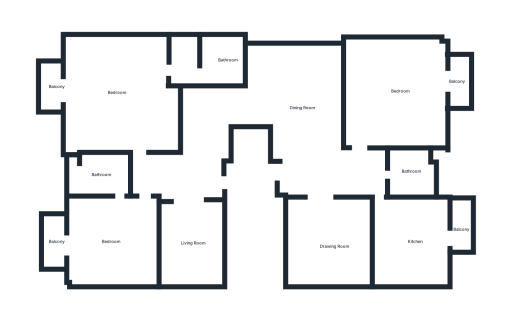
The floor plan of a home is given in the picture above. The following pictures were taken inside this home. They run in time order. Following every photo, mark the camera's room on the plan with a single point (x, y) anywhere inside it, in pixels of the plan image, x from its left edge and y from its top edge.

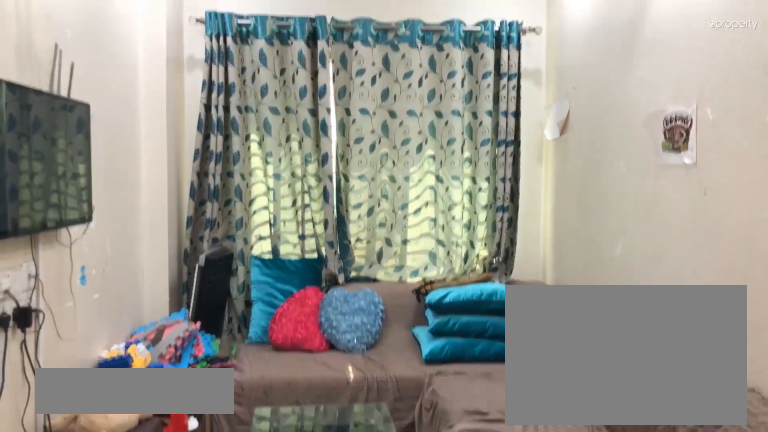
(191, 240)
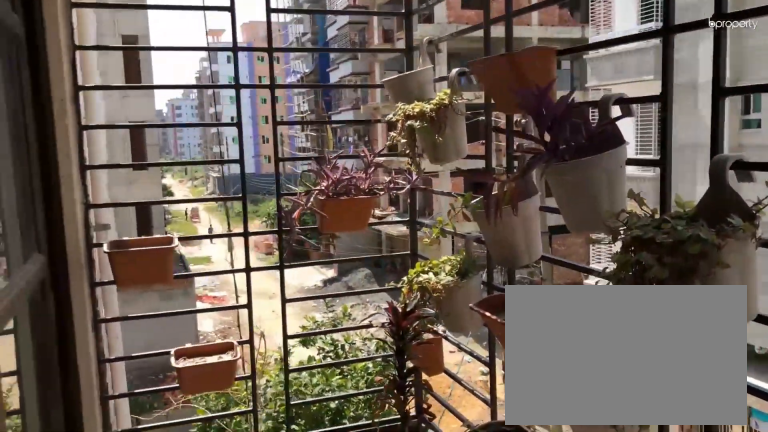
(54, 243)
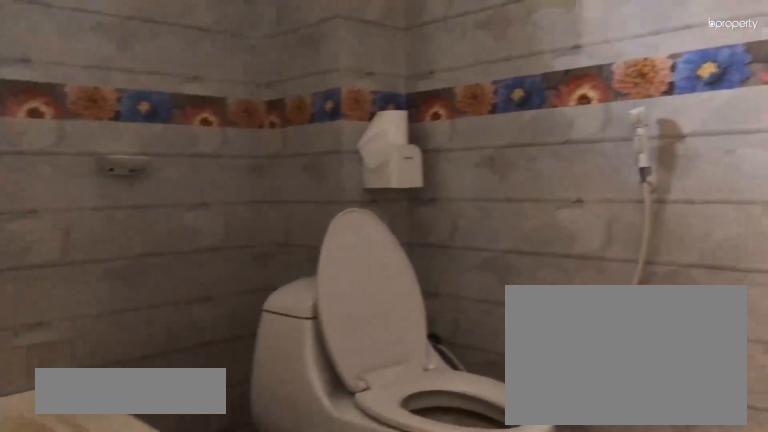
(102, 172)
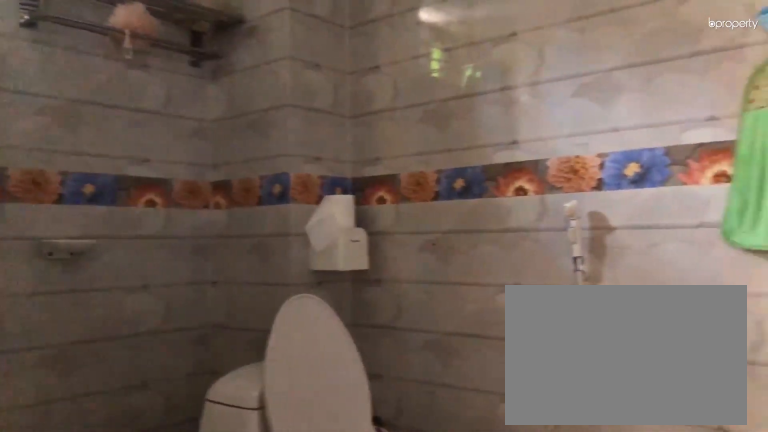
(102, 172)
